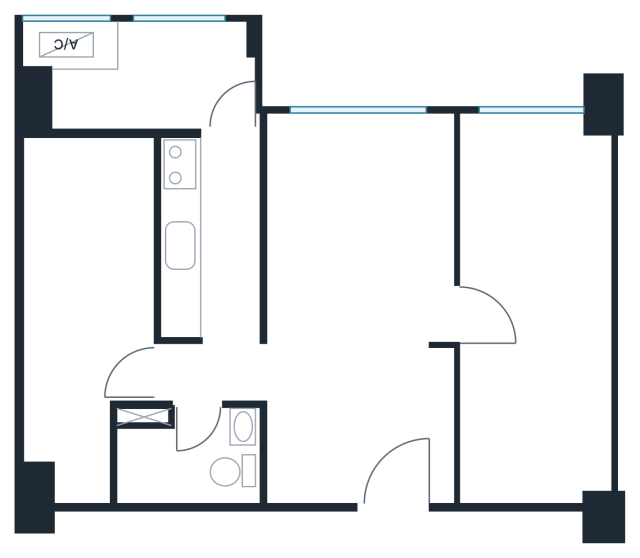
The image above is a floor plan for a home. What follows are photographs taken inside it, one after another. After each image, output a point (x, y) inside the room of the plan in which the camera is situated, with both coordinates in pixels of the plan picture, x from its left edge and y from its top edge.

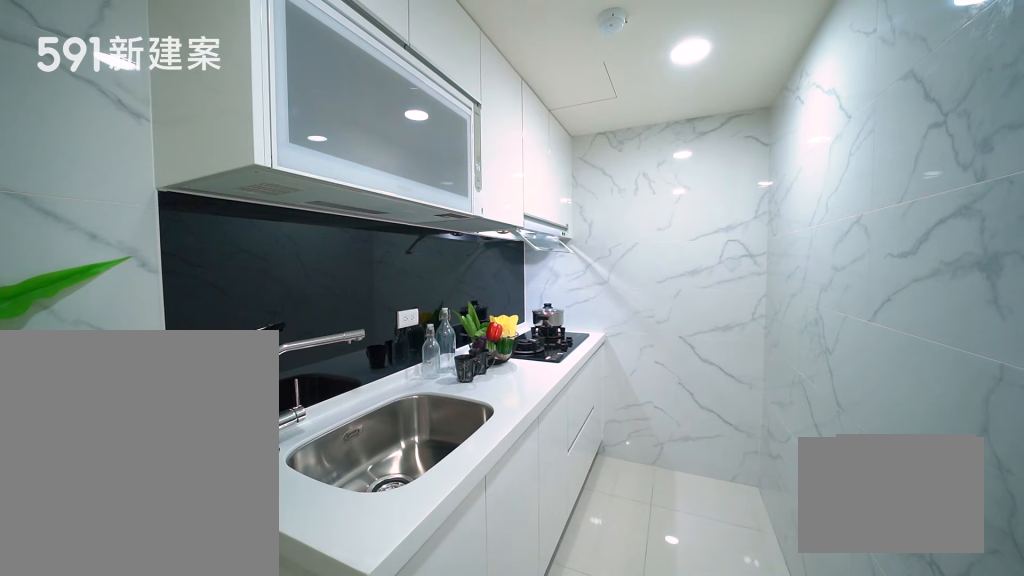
(208, 232)
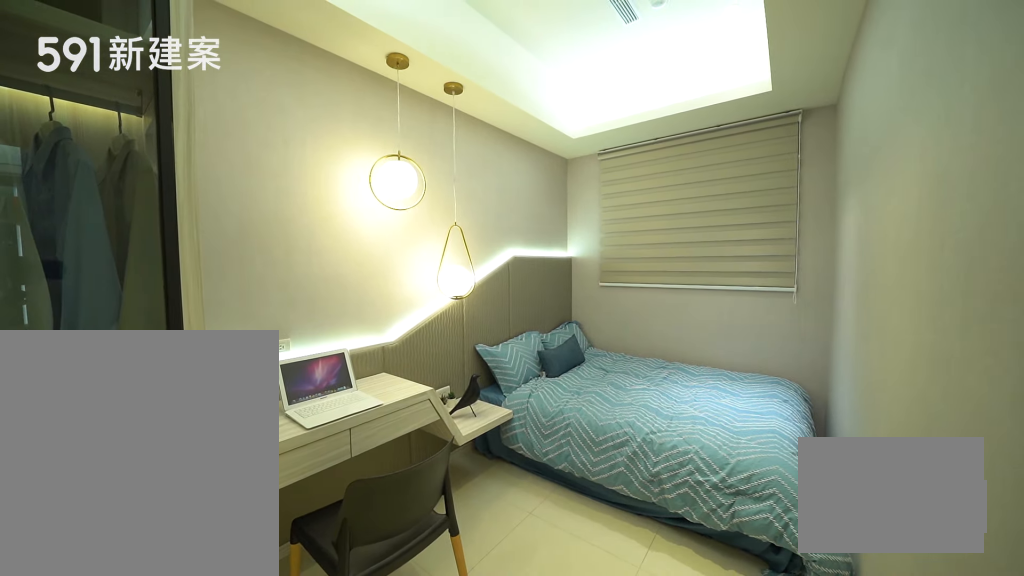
(83, 300)
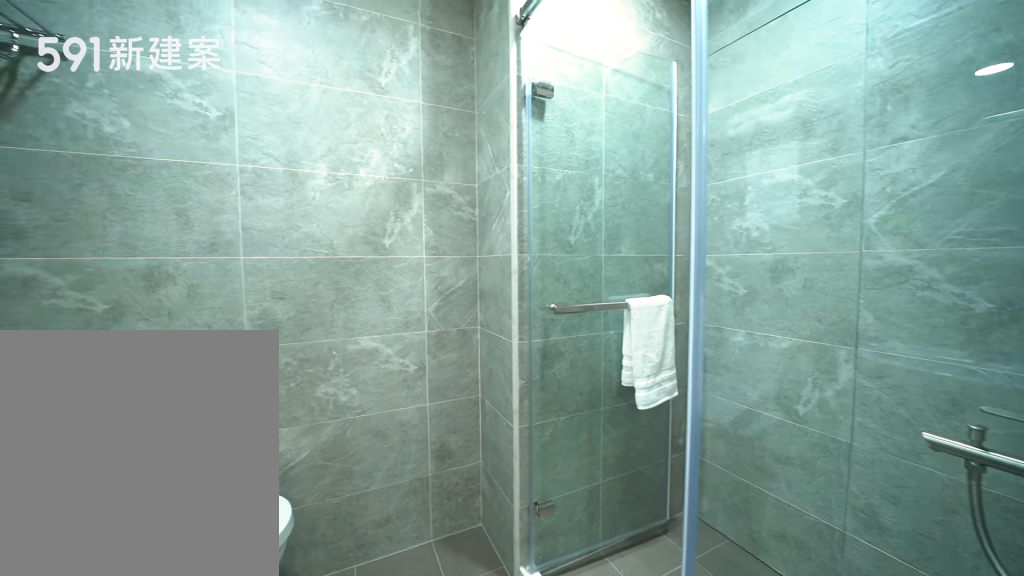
(189, 457)
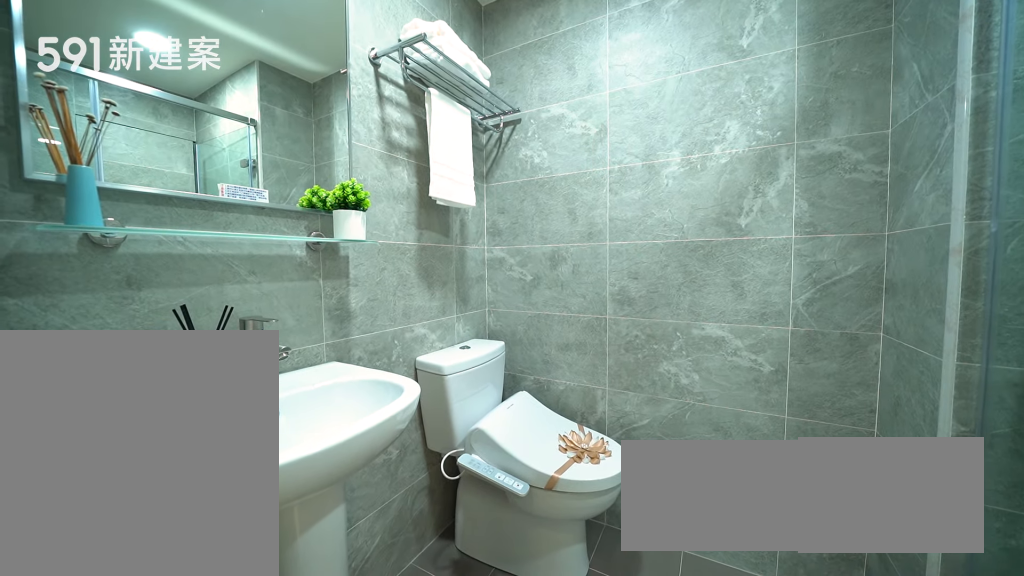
(189, 457)
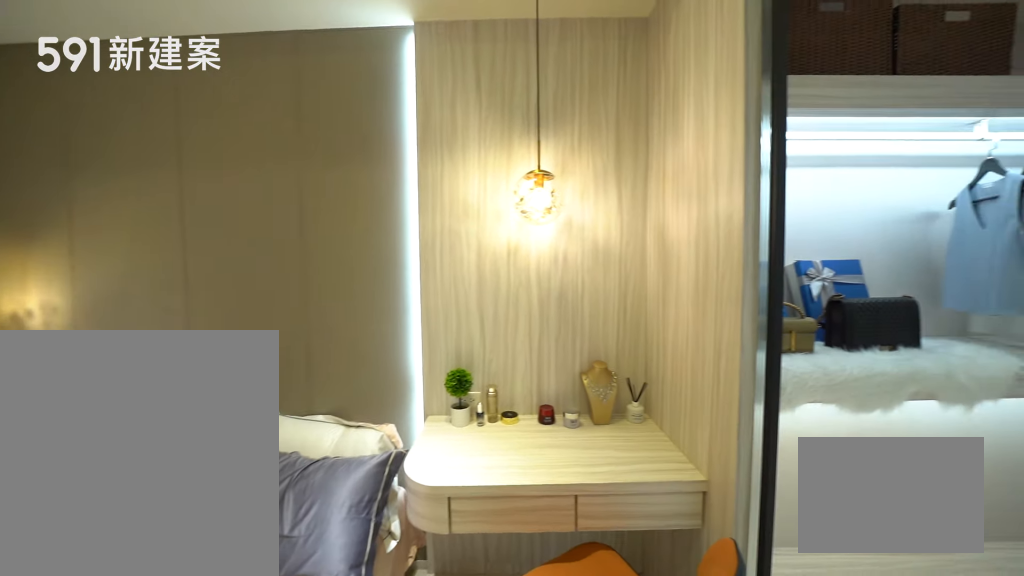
(540, 309)
